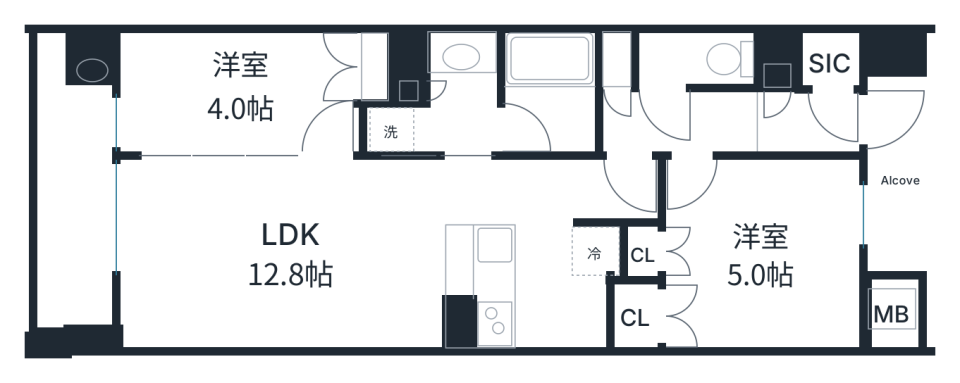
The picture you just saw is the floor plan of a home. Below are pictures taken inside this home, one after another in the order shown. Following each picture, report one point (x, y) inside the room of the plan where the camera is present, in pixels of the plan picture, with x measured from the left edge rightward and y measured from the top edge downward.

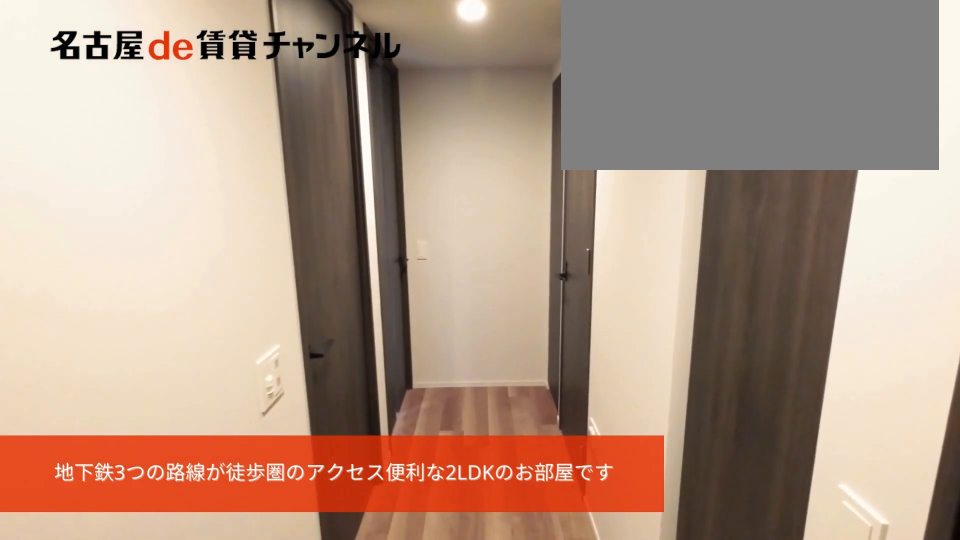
(833, 122)
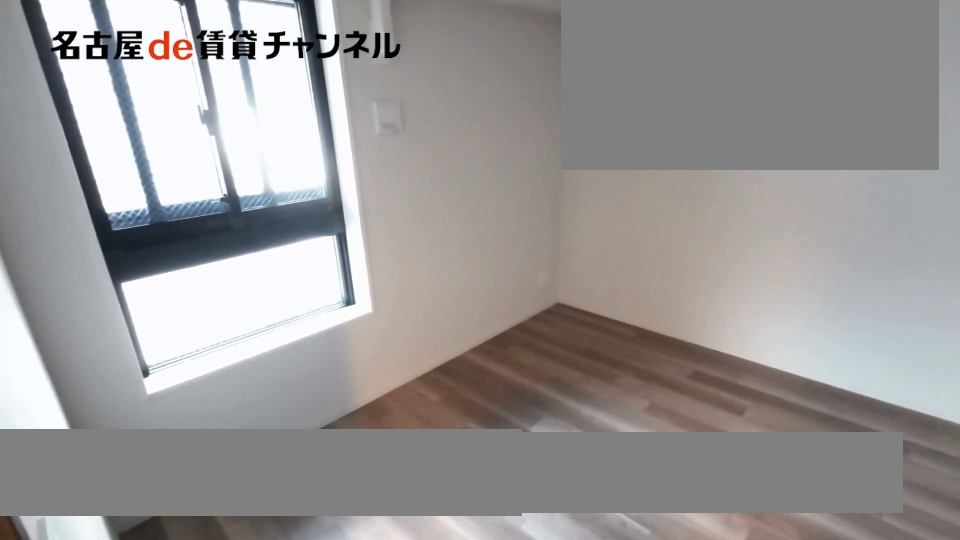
(760, 250)
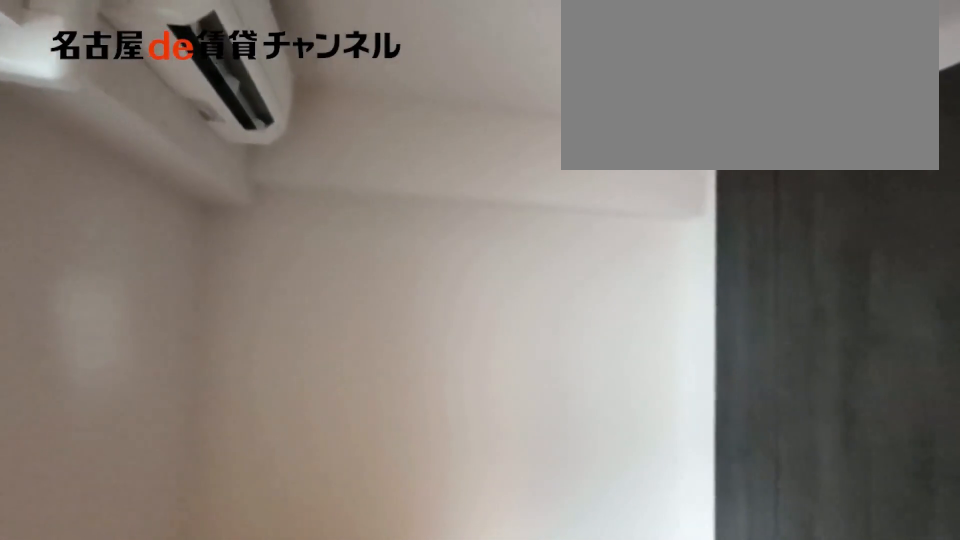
(760, 250)
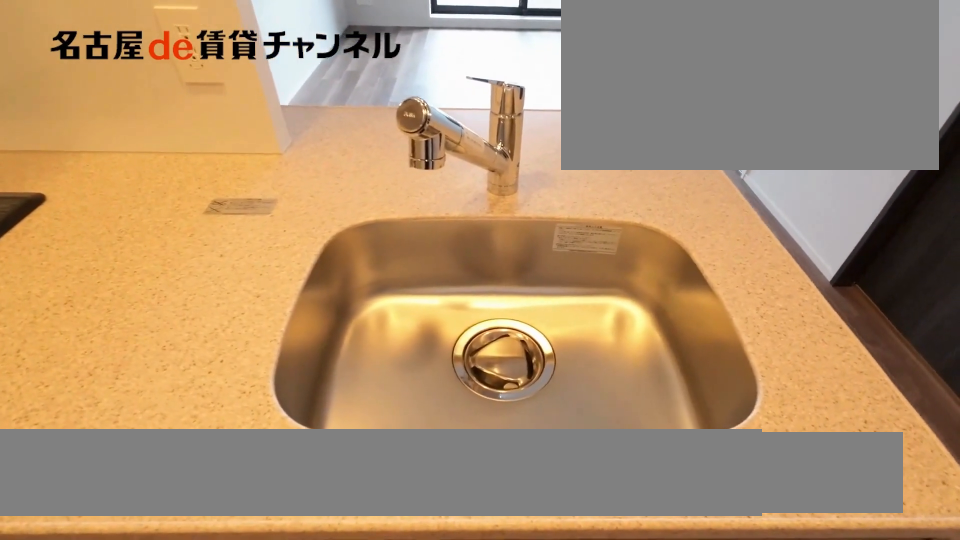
(521, 286)
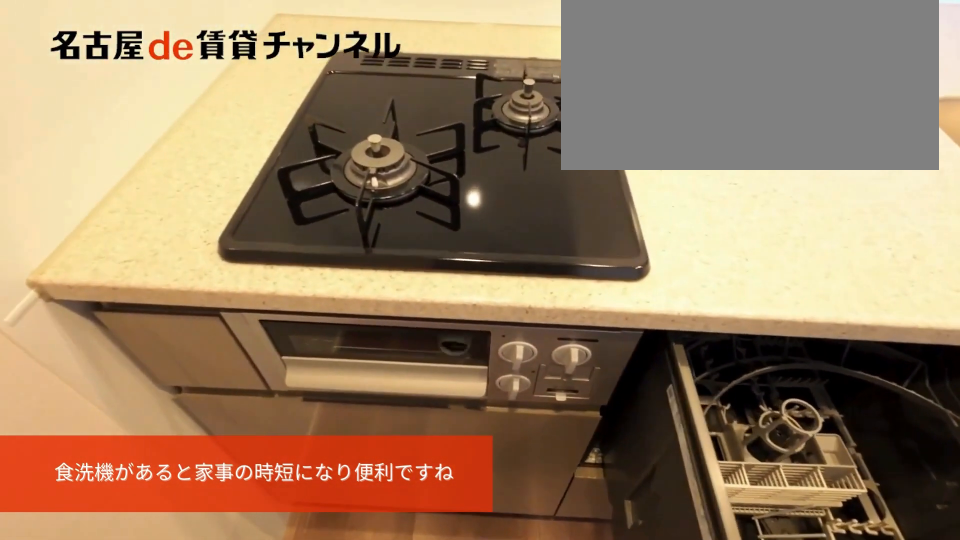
(521, 286)
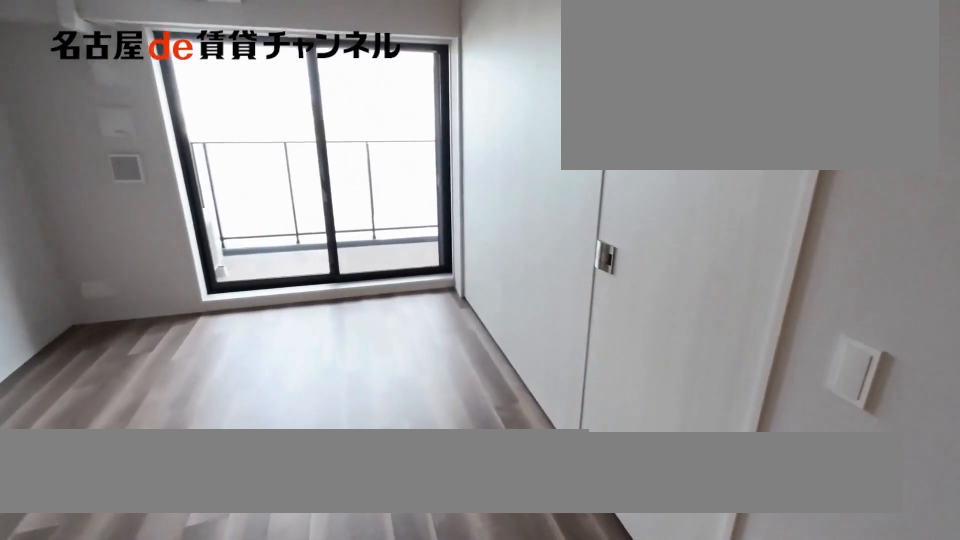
(277, 251)
